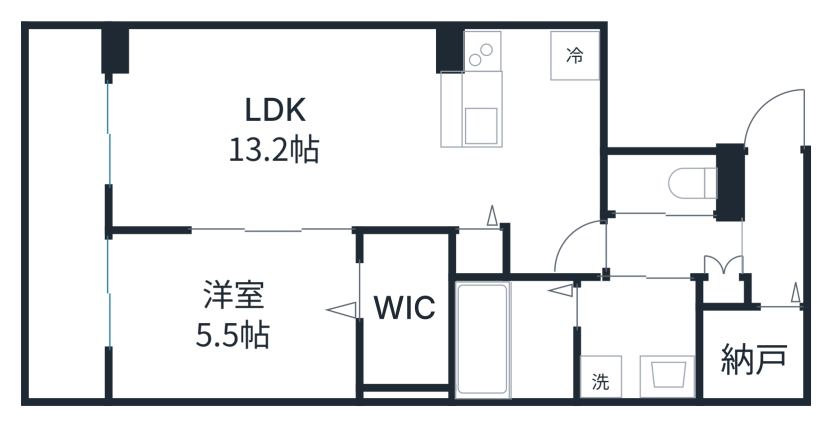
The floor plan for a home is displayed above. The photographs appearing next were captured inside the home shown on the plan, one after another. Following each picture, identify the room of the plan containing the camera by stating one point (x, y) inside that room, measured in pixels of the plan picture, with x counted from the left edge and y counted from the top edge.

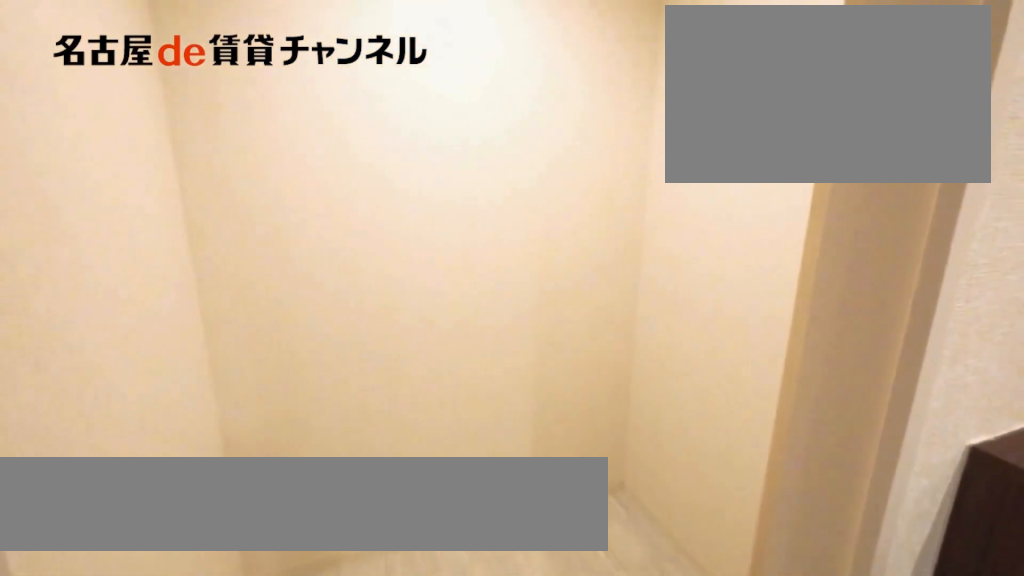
(750, 352)
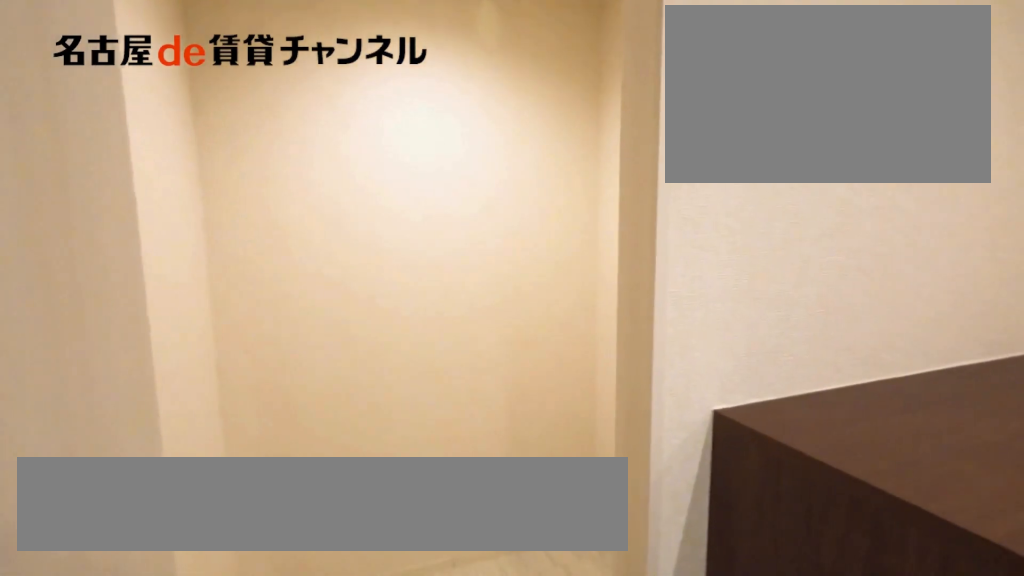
(750, 352)
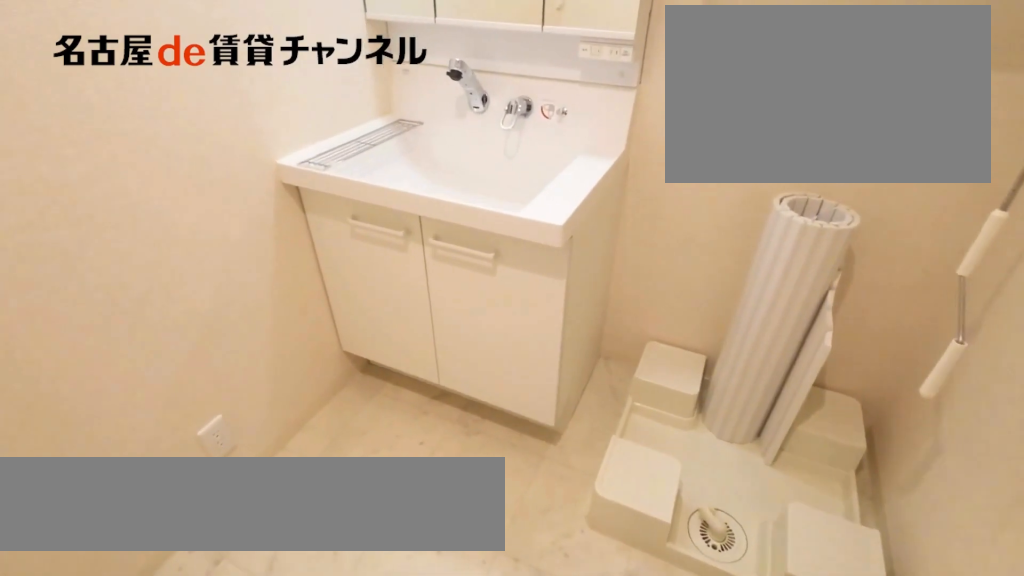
(636, 337)
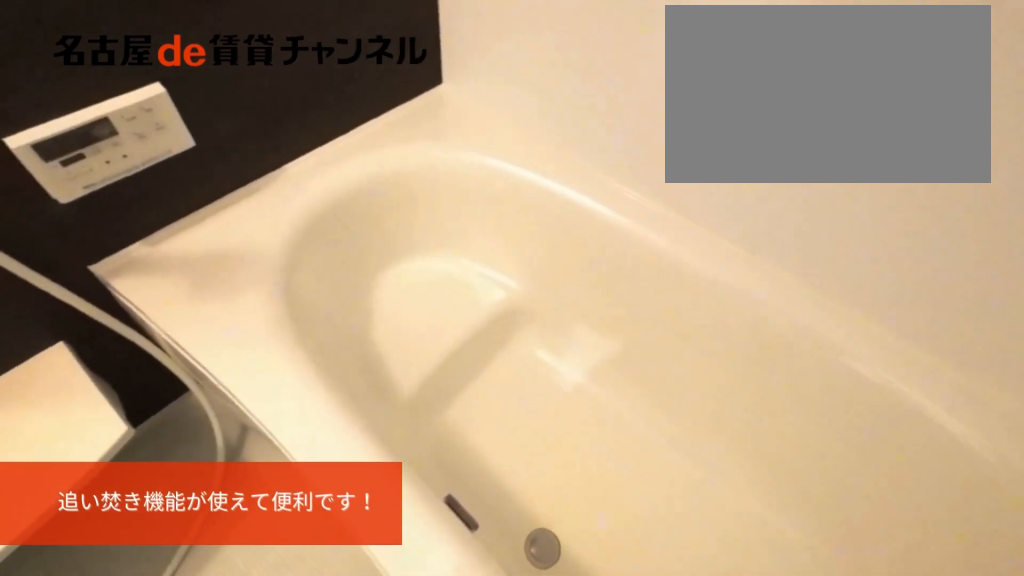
(512, 338)
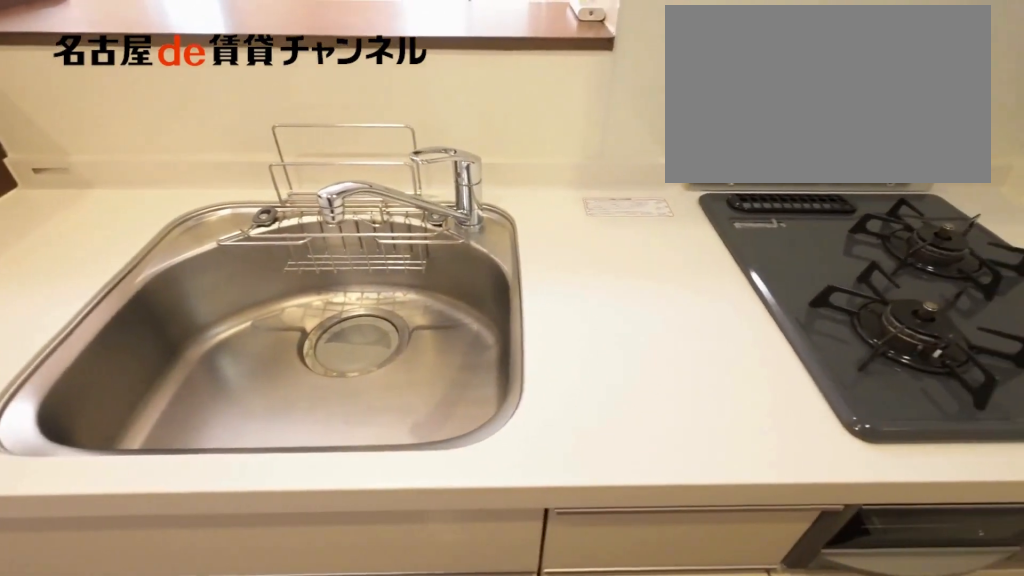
(475, 96)
